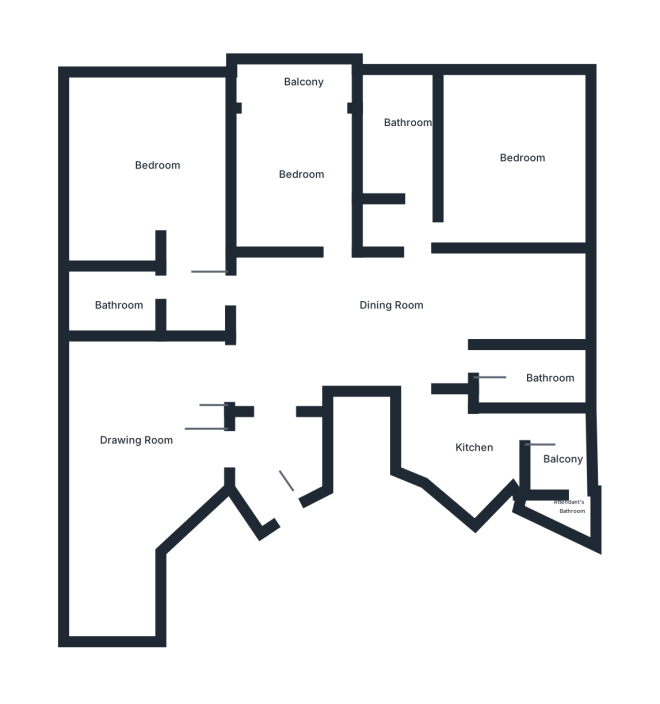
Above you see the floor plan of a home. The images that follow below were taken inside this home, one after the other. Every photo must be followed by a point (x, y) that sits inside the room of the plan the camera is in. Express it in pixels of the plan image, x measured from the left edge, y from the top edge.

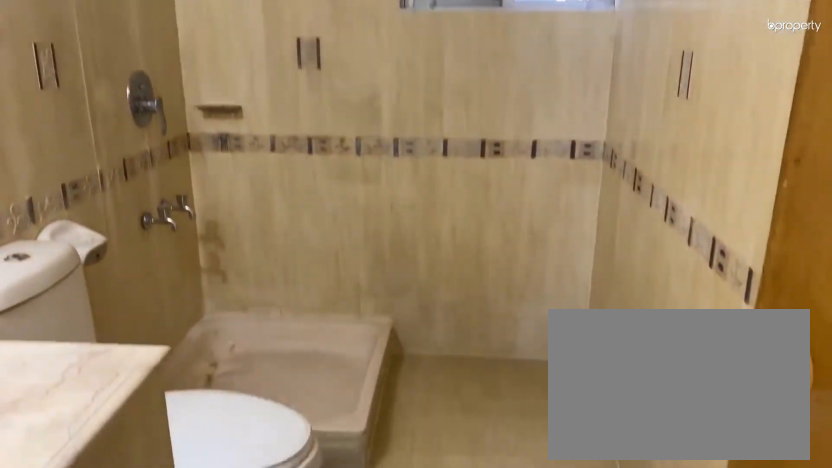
(408, 139)
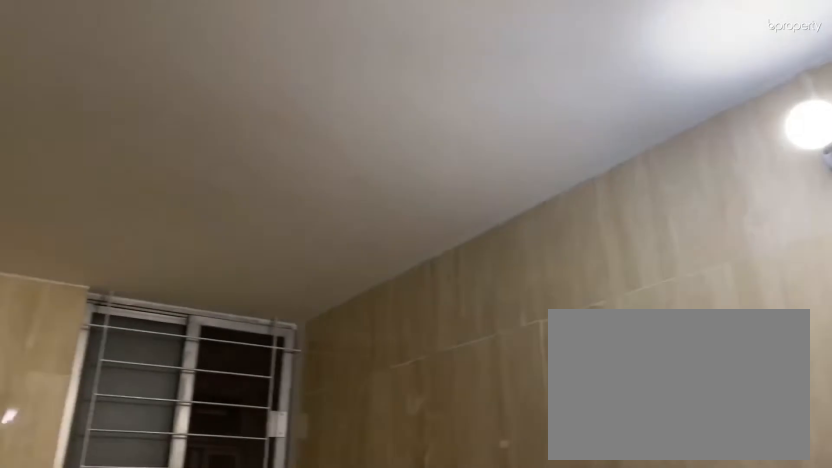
(534, 374)
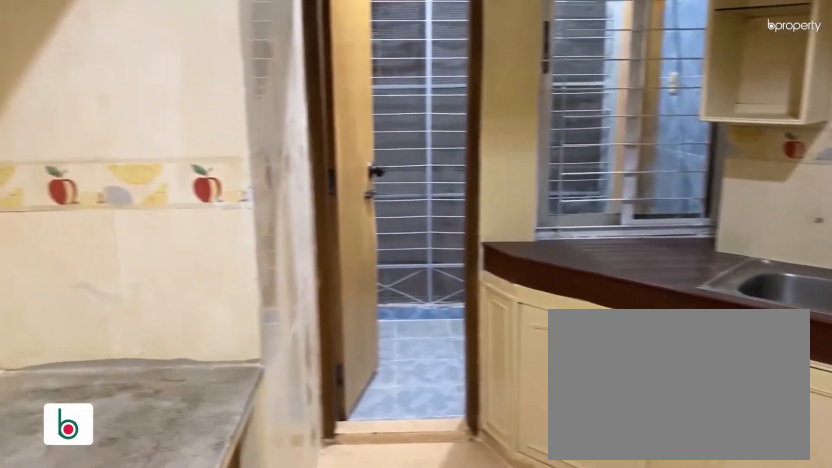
(469, 452)
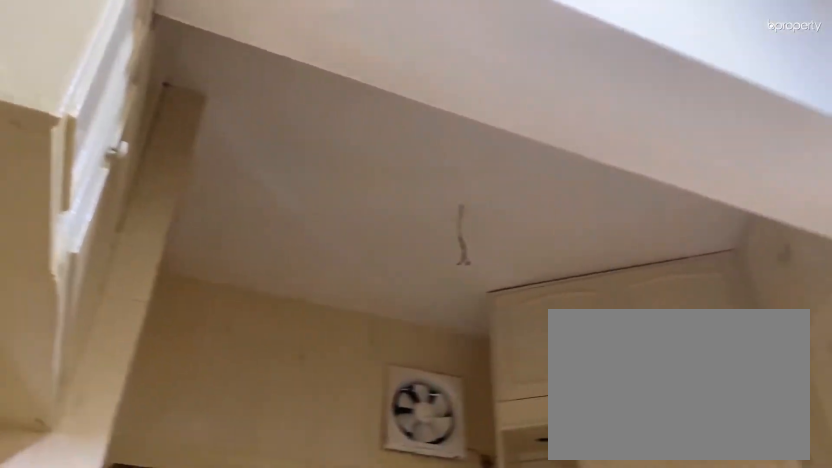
(469, 452)
